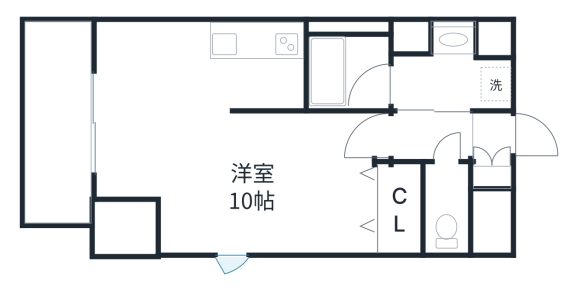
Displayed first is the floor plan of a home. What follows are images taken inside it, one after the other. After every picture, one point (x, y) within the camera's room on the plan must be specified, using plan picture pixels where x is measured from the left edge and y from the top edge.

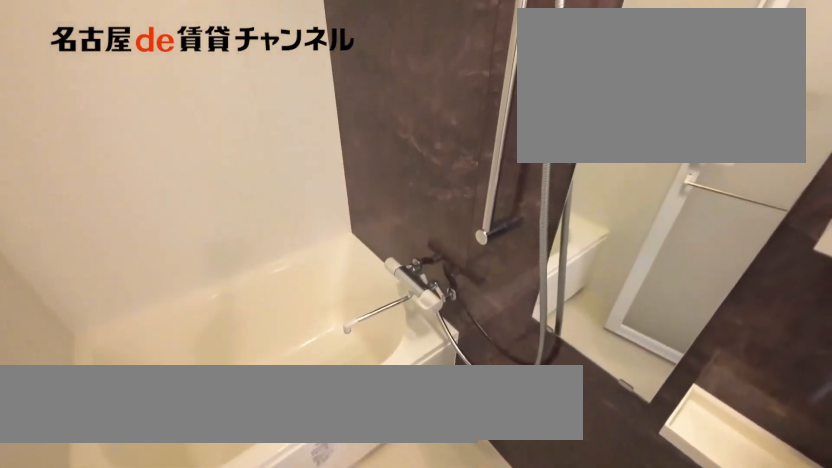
(350, 64)
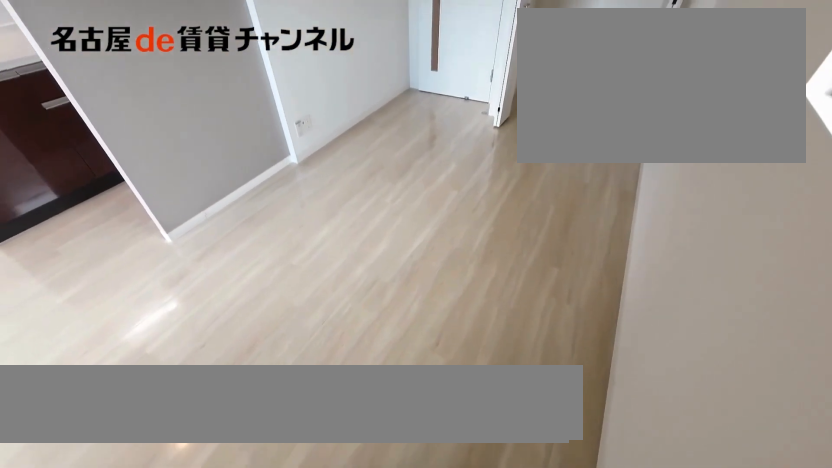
(261, 192)
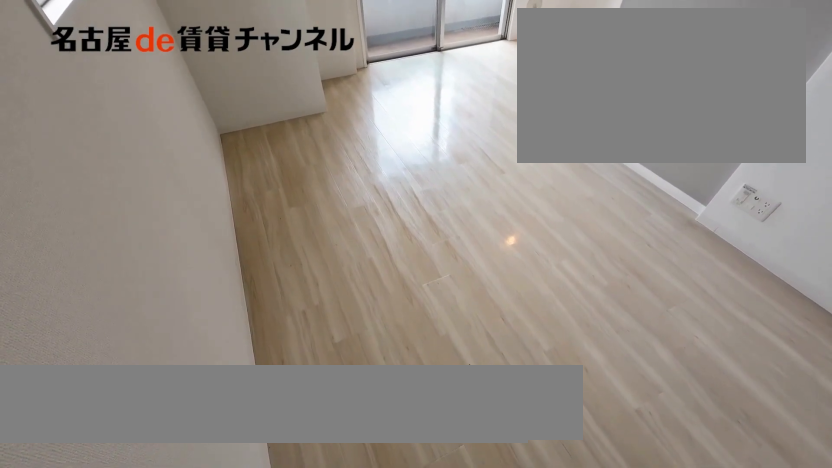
(261, 192)
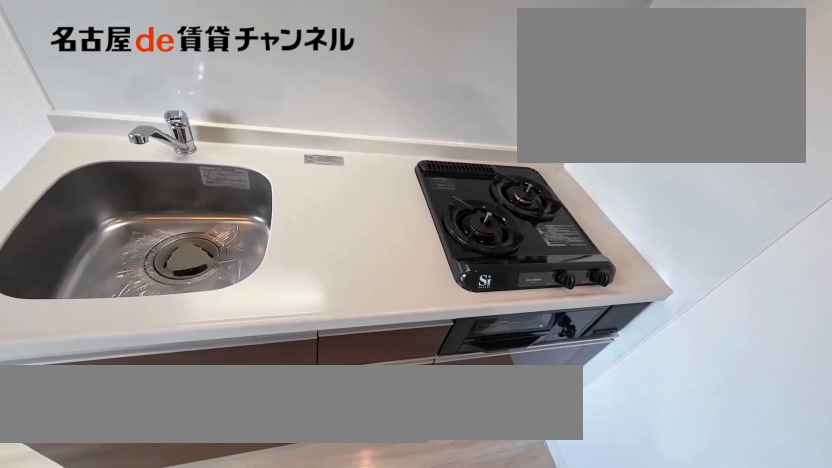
(258, 64)
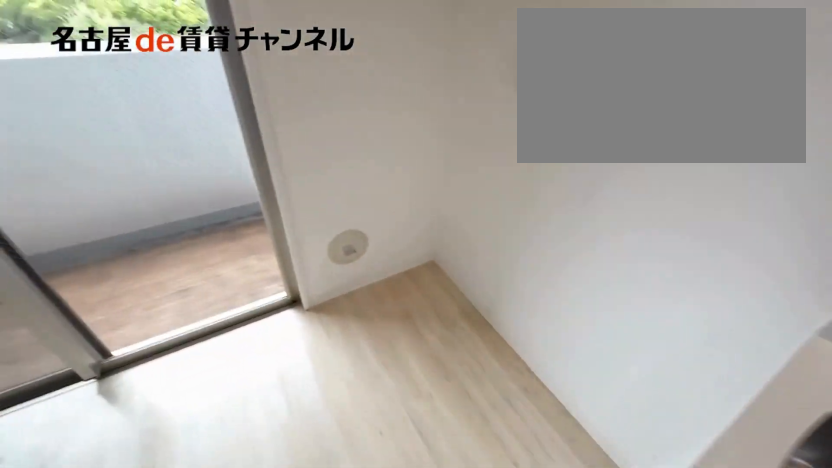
(152, 66)
